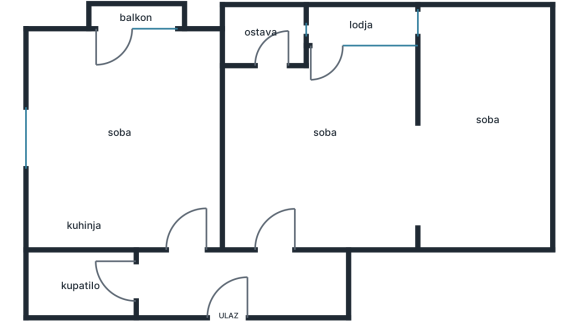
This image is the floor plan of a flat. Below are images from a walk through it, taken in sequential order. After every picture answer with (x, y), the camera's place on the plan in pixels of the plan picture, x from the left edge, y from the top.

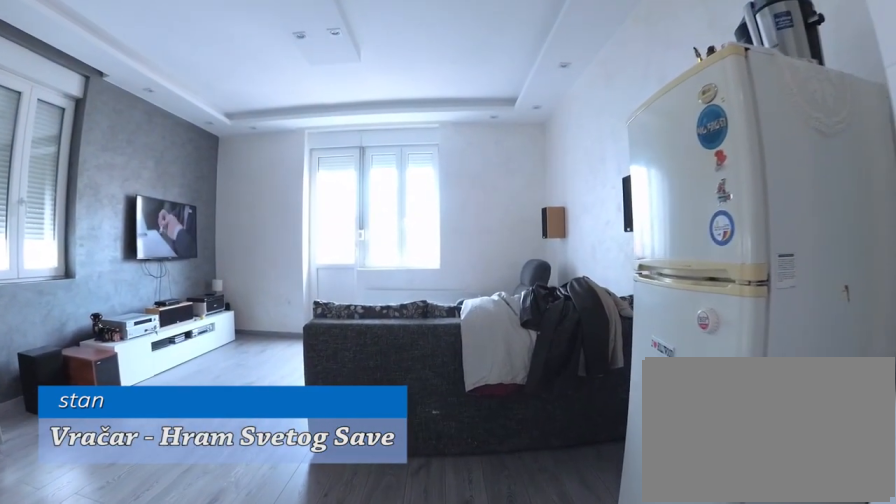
(192, 233)
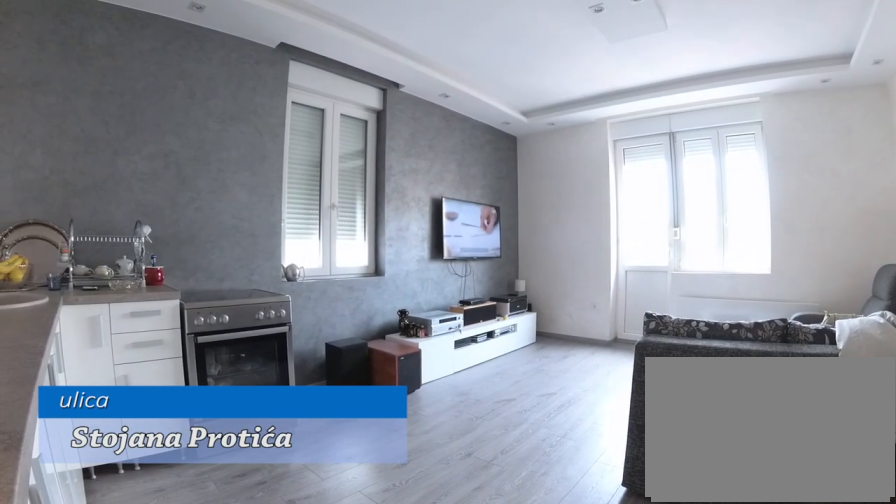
(199, 220)
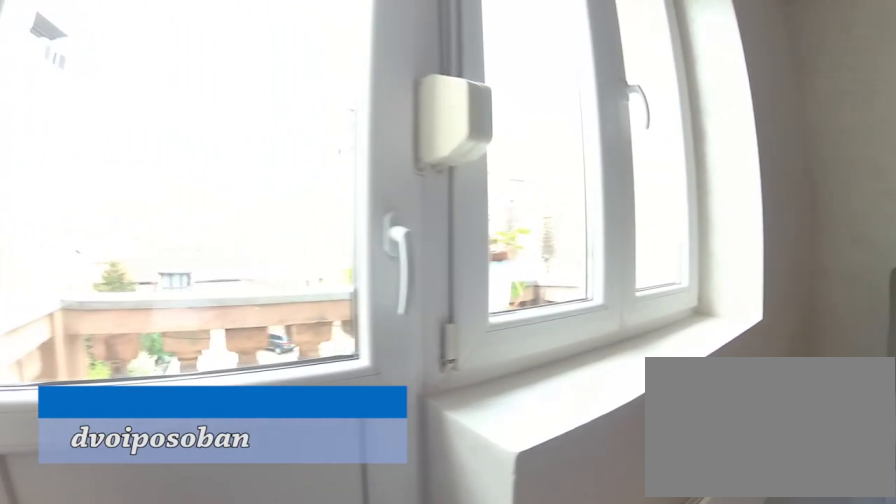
(101, 78)
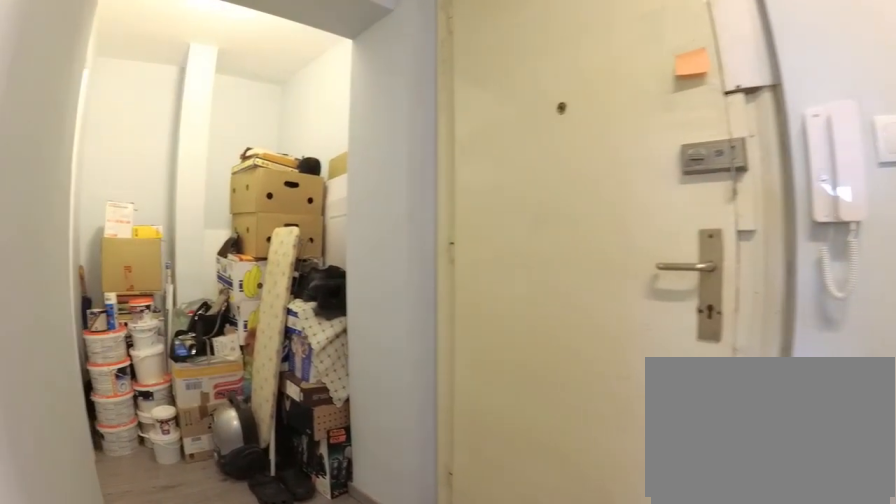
(200, 274)
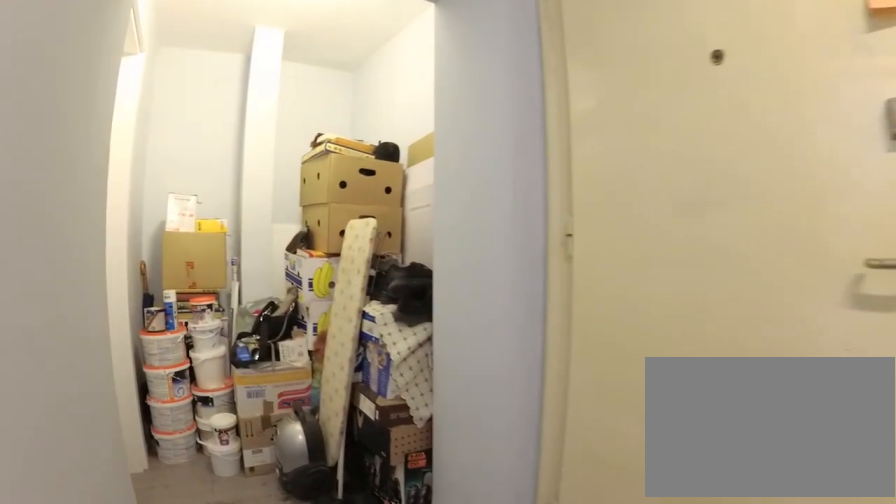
(208, 280)
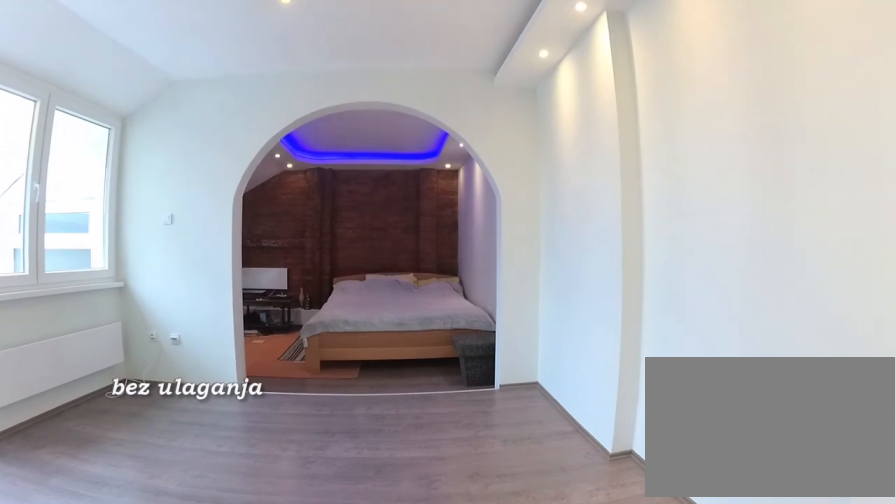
(290, 168)
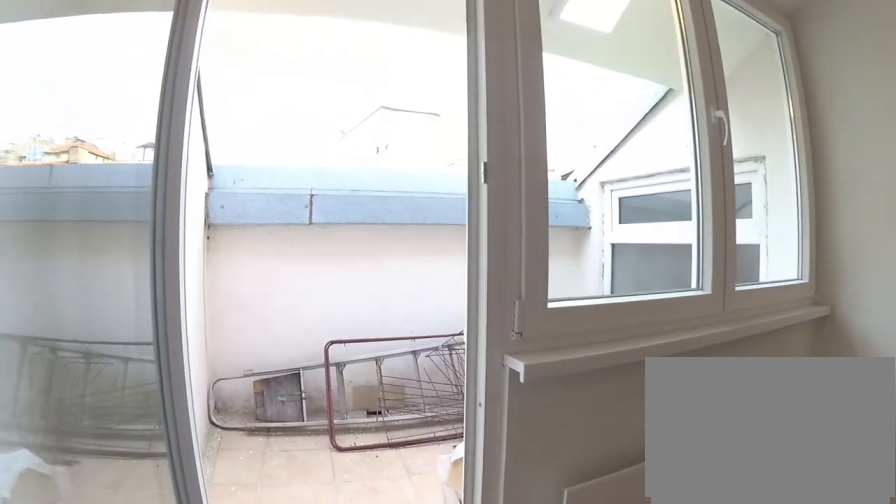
(327, 108)
